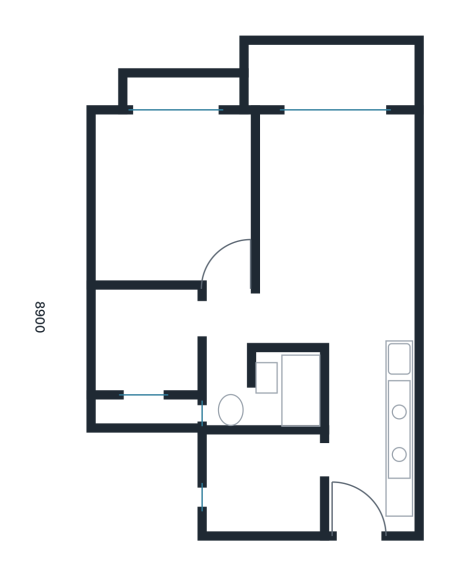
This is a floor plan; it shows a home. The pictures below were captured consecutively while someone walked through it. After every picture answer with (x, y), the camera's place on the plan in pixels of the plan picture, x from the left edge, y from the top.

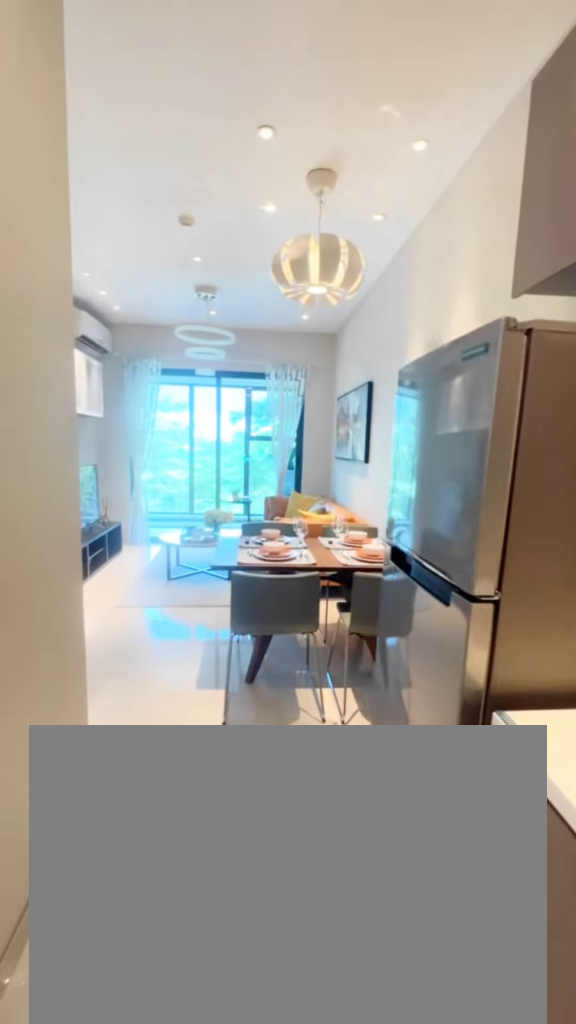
(359, 450)
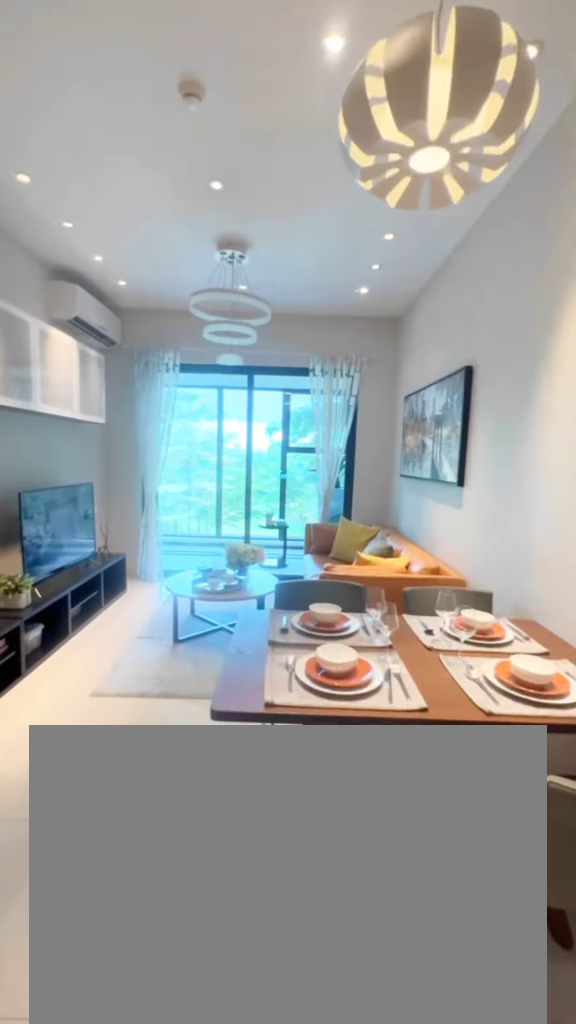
(367, 393)
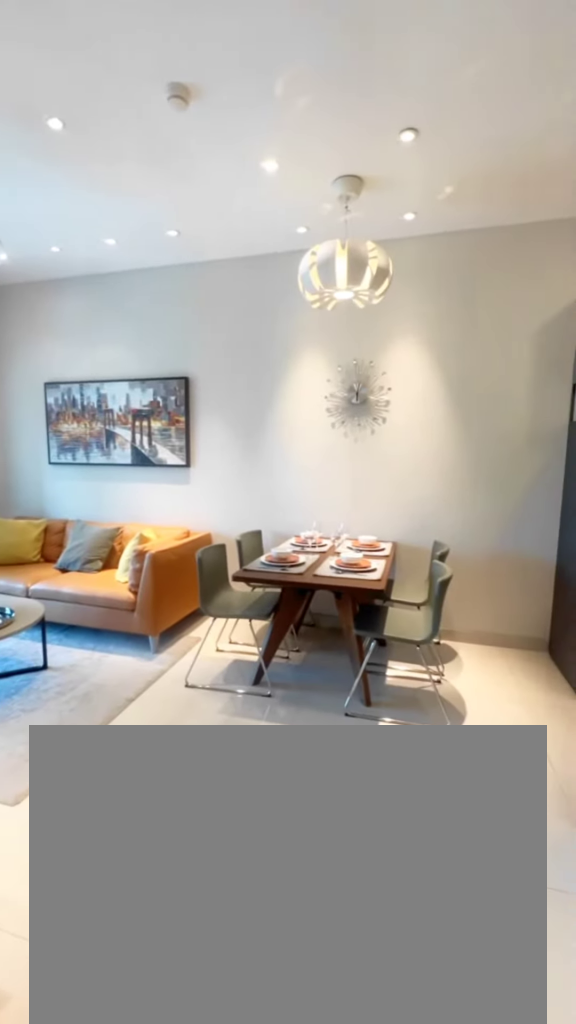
(232, 334)
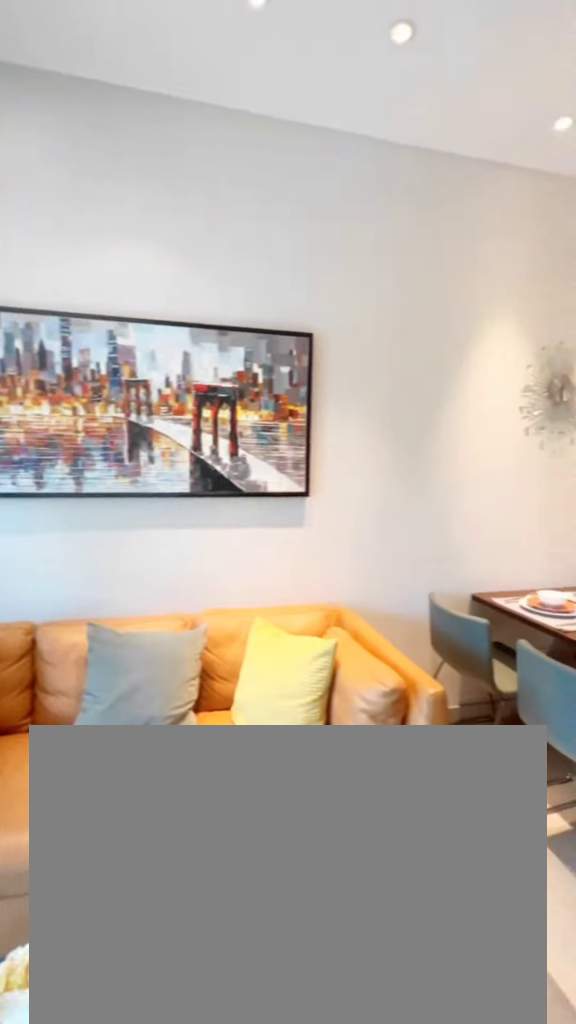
(321, 186)
